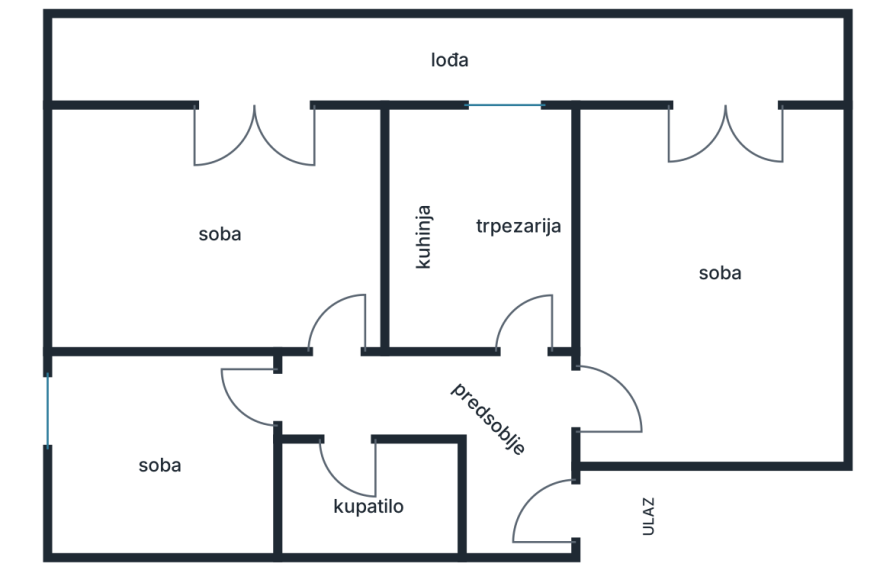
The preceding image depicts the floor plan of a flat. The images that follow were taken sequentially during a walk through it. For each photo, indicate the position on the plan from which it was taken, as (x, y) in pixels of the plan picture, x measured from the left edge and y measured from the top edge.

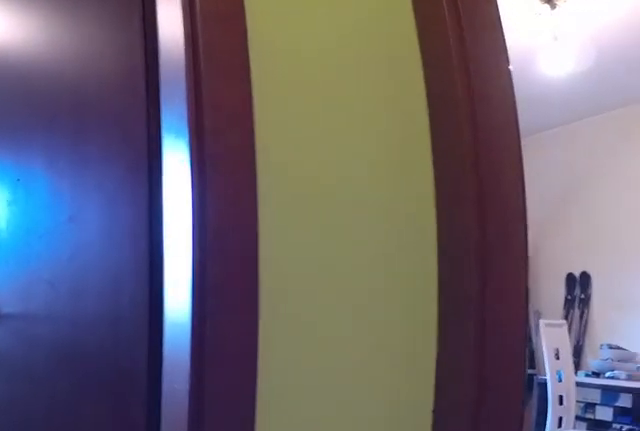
(517, 415)
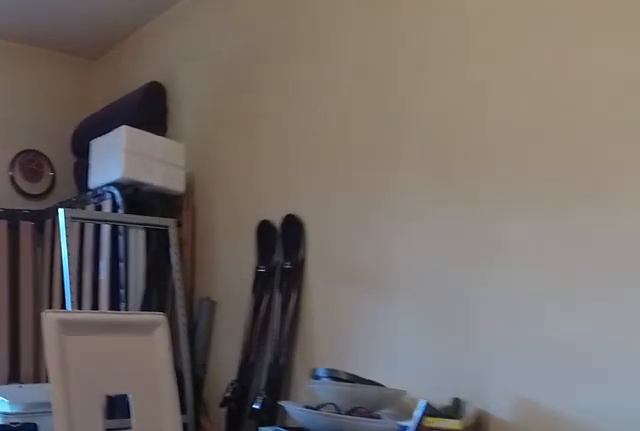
(664, 343)
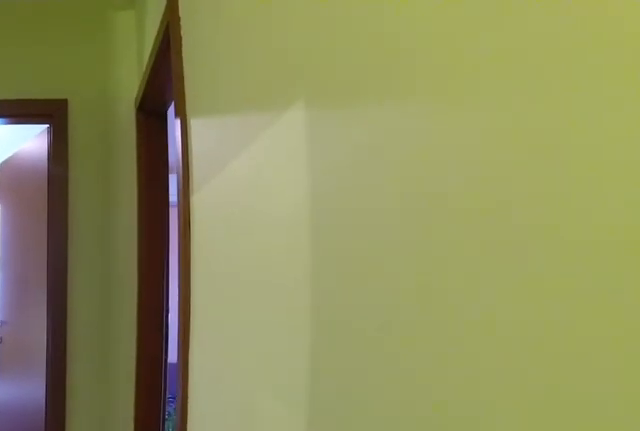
(548, 393)
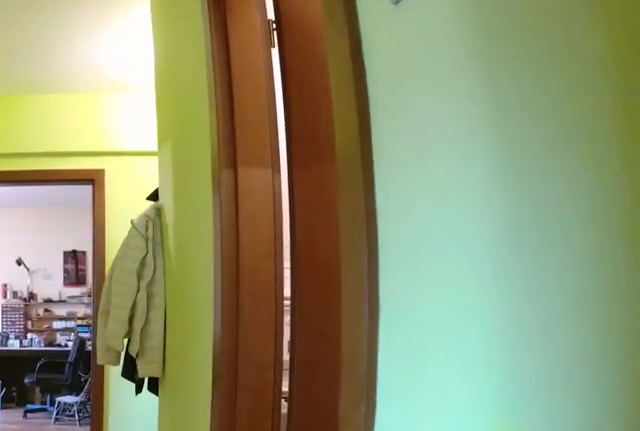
(264, 395)
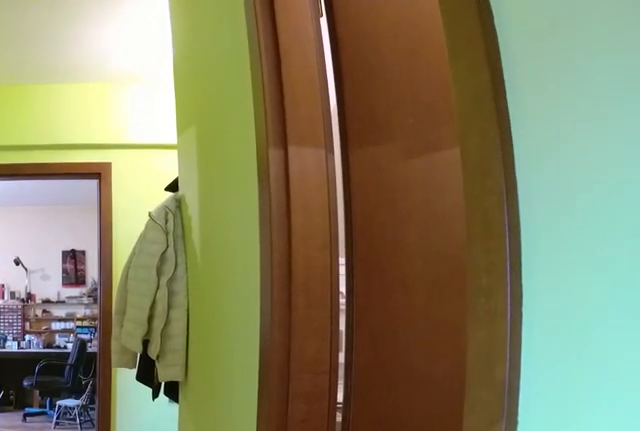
(280, 397)
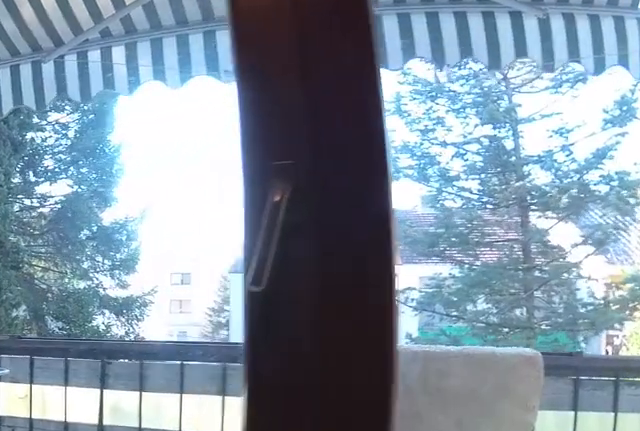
(144, 195)
